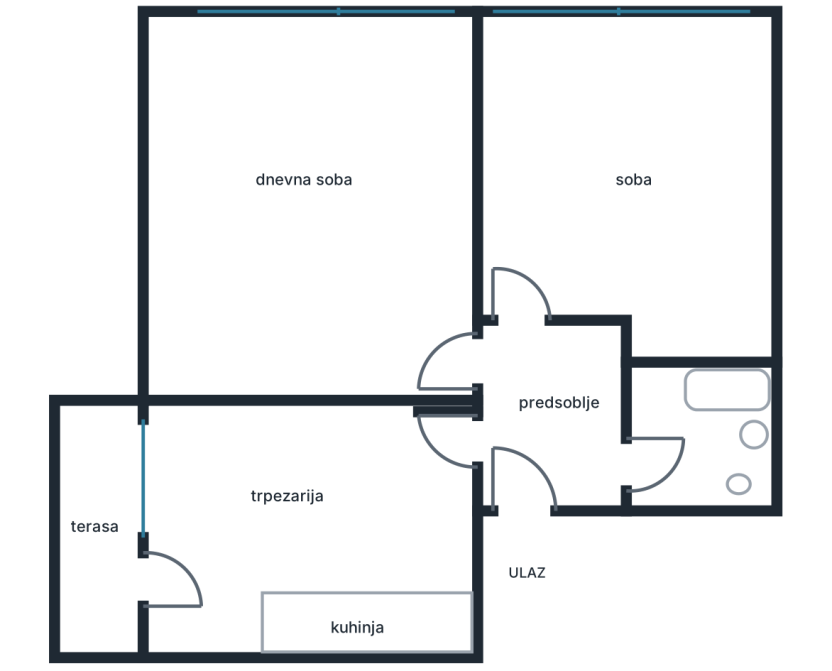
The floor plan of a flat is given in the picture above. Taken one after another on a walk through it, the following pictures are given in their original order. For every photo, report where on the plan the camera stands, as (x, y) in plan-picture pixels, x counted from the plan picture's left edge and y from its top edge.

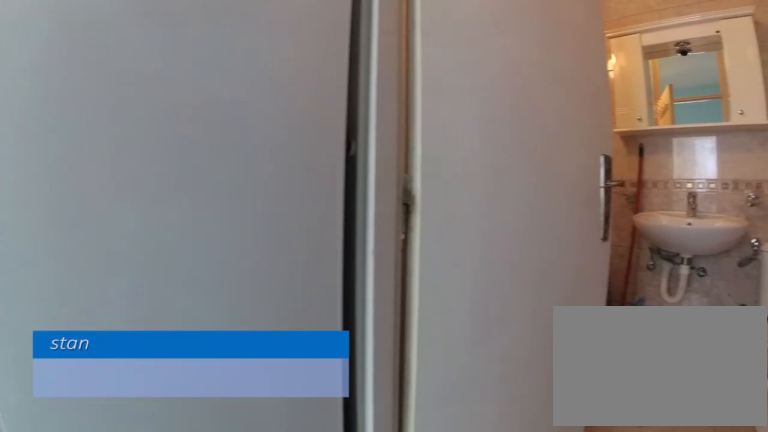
(558, 484)
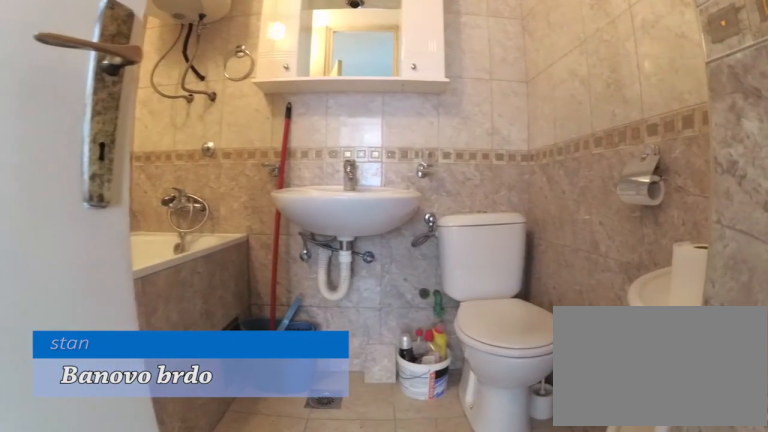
(613, 466)
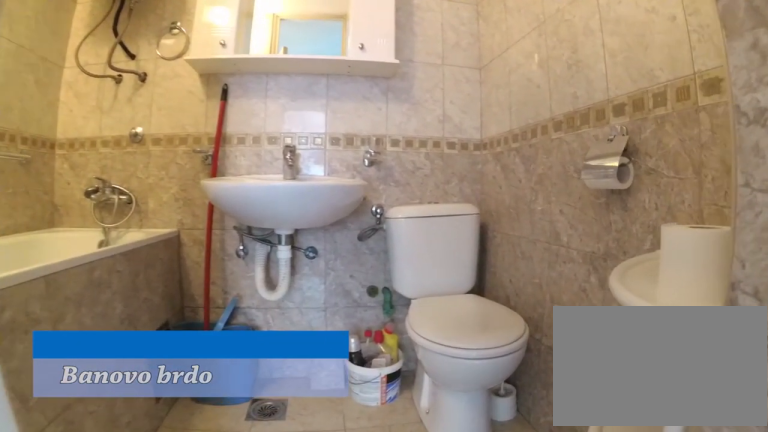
(629, 465)
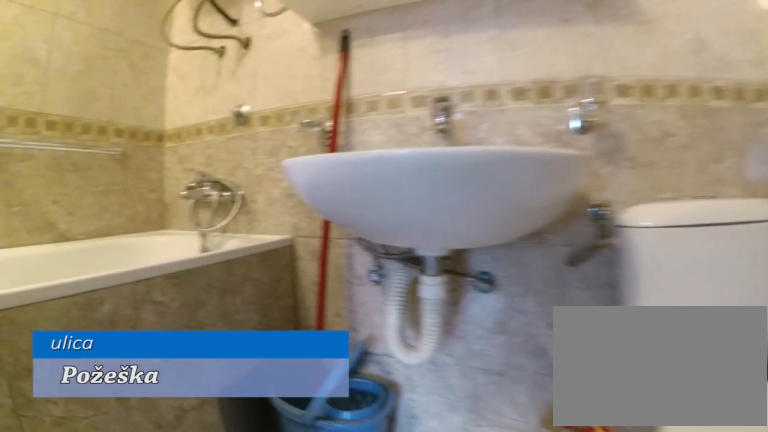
(680, 466)
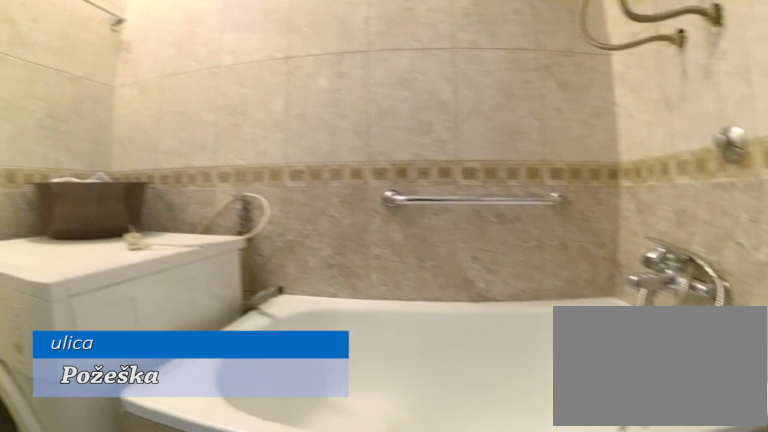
(703, 489)
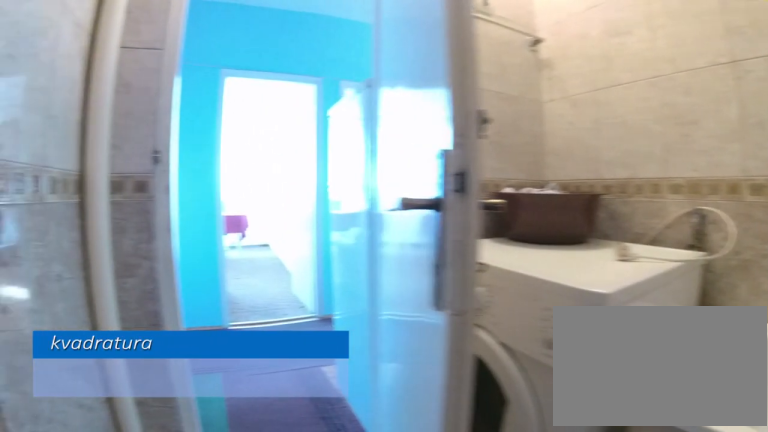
(736, 473)
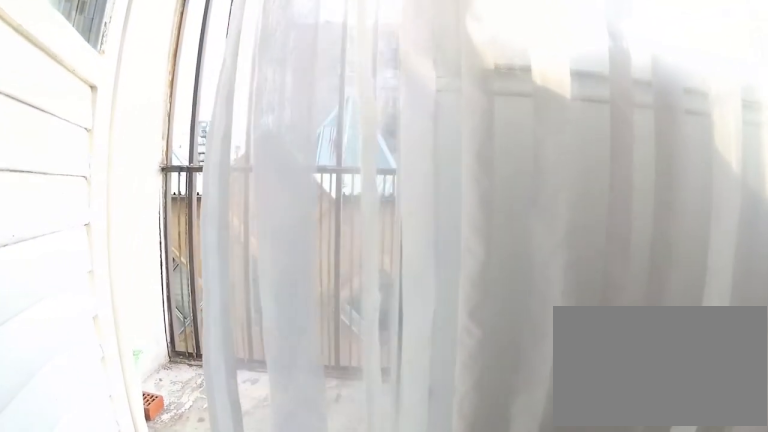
(193, 588)
